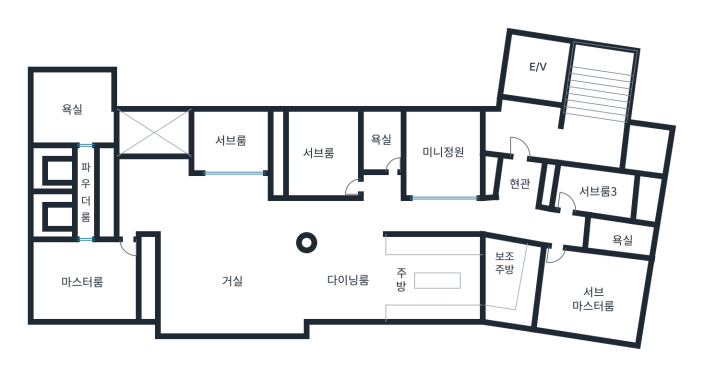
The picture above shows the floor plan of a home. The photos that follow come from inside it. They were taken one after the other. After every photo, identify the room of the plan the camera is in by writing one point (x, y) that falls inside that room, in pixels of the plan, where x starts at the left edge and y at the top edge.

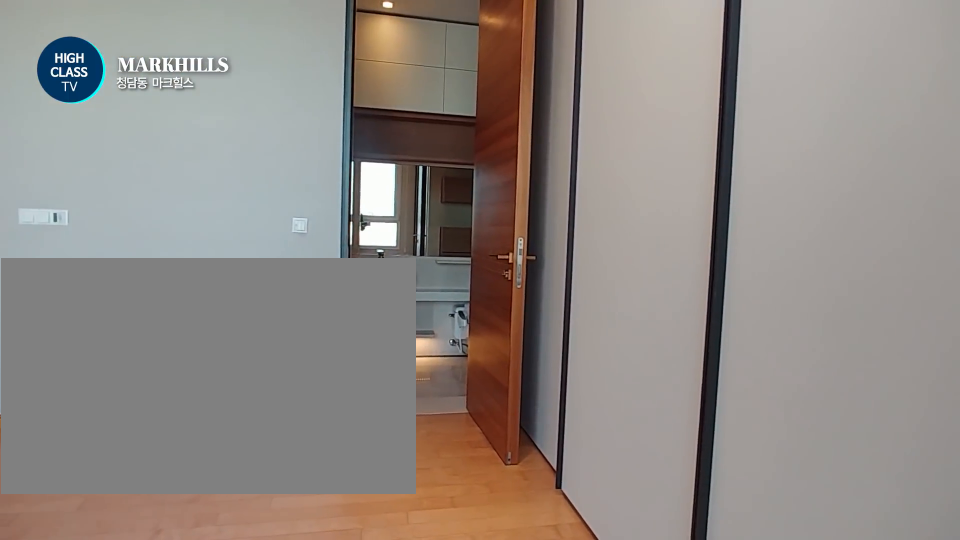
(593, 301)
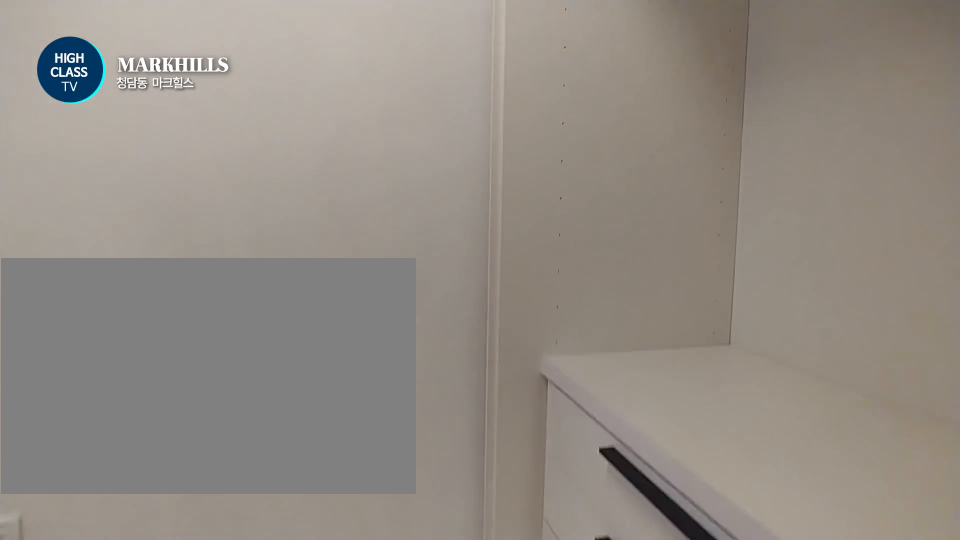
(596, 191)
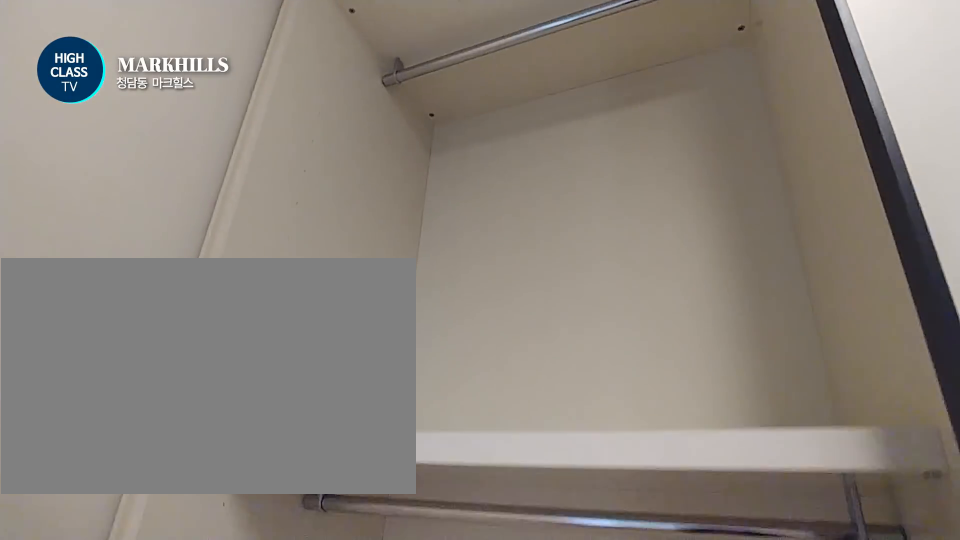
(596, 191)
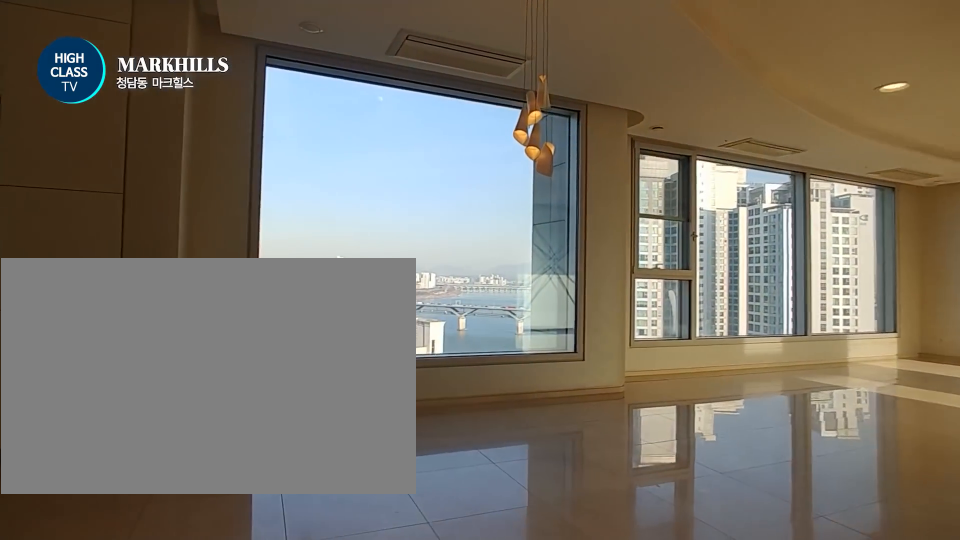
(217, 255)
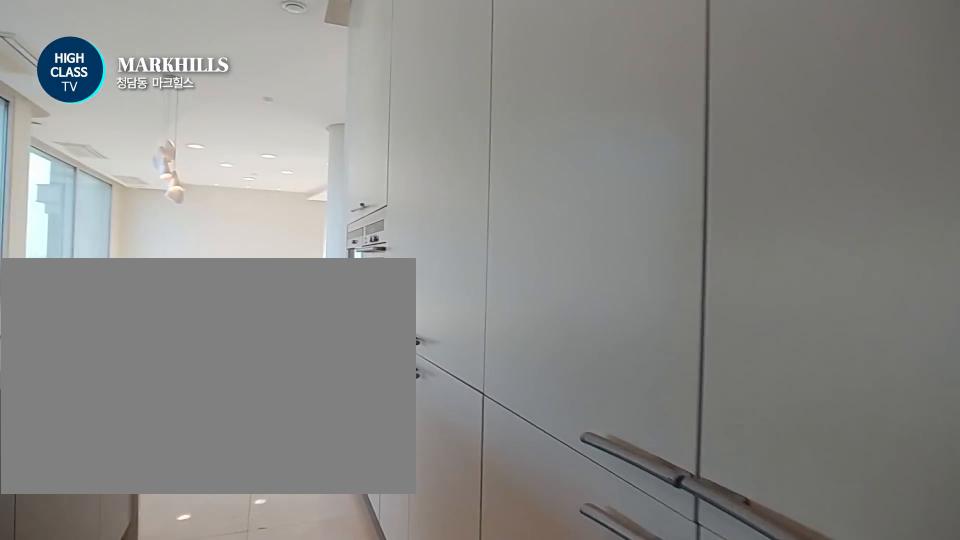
(394, 280)
